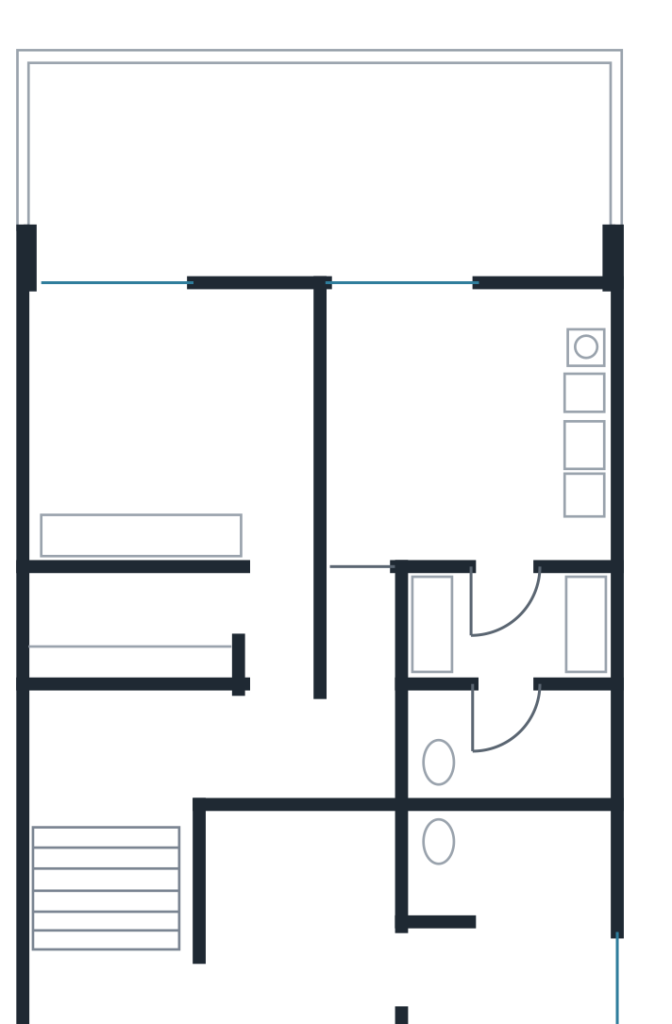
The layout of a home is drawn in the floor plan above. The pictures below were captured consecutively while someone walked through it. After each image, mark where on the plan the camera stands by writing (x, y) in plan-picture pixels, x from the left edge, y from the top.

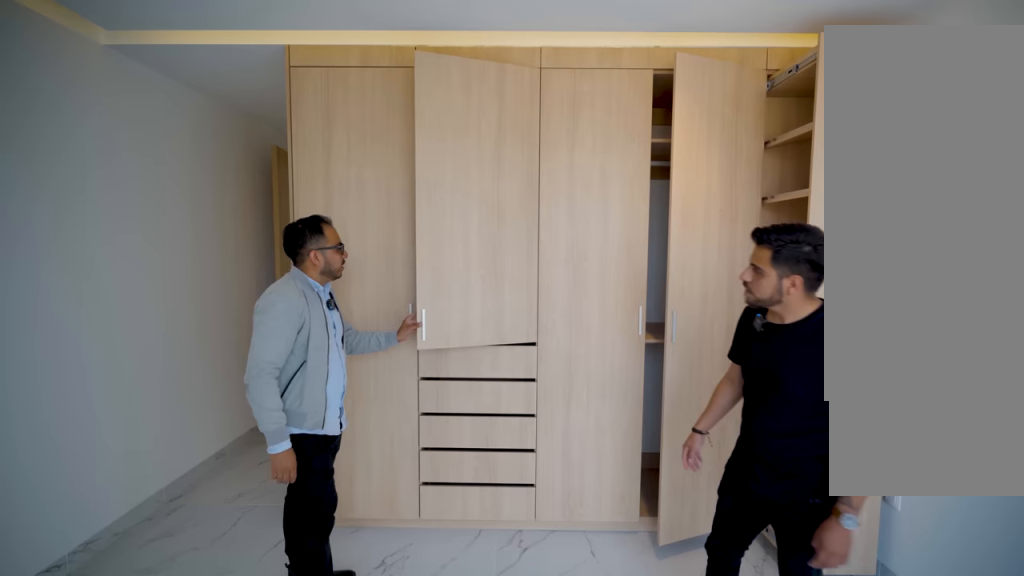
(162, 435)
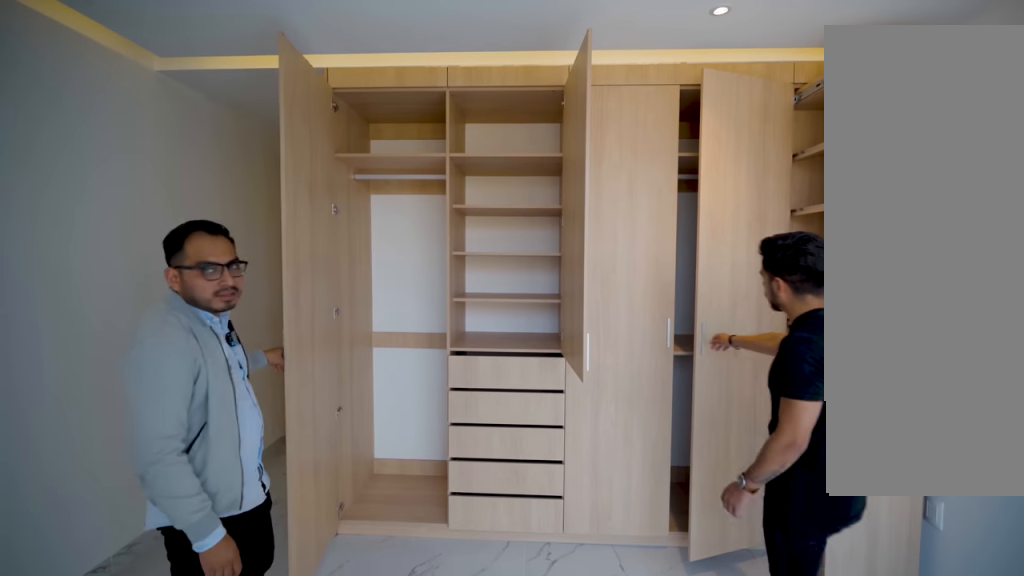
(163, 435)
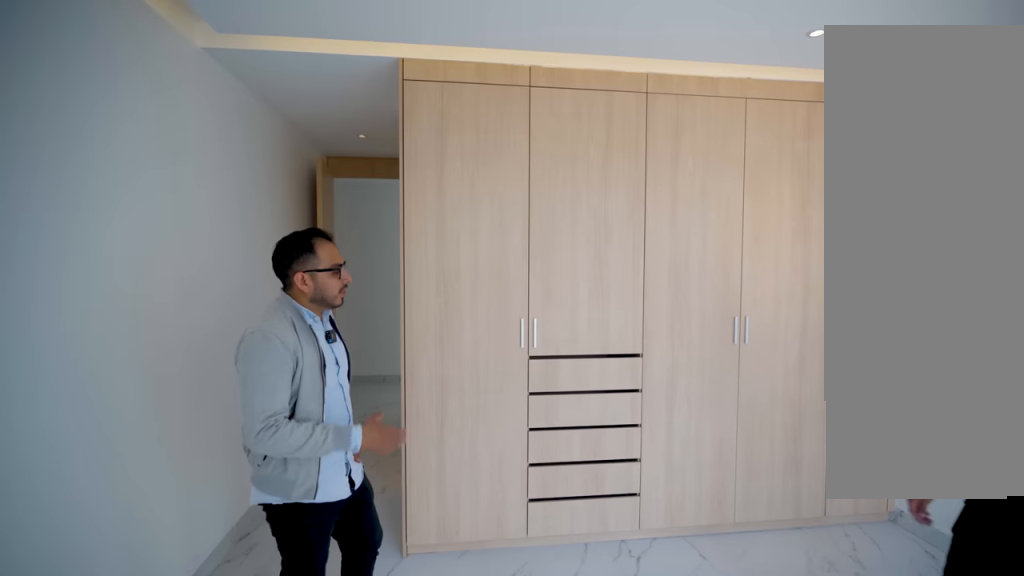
(260, 364)
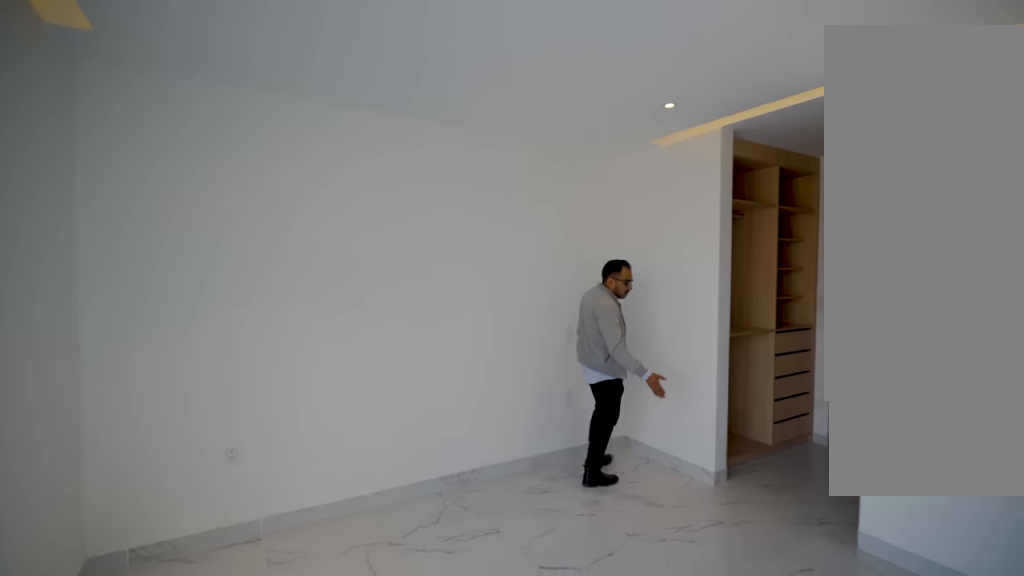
(430, 357)
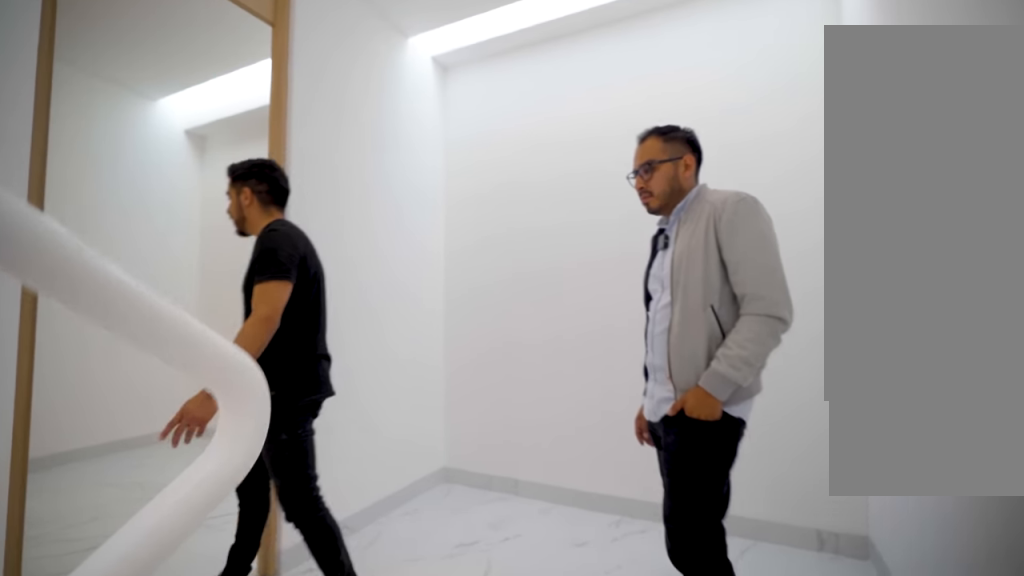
(66, 834)
